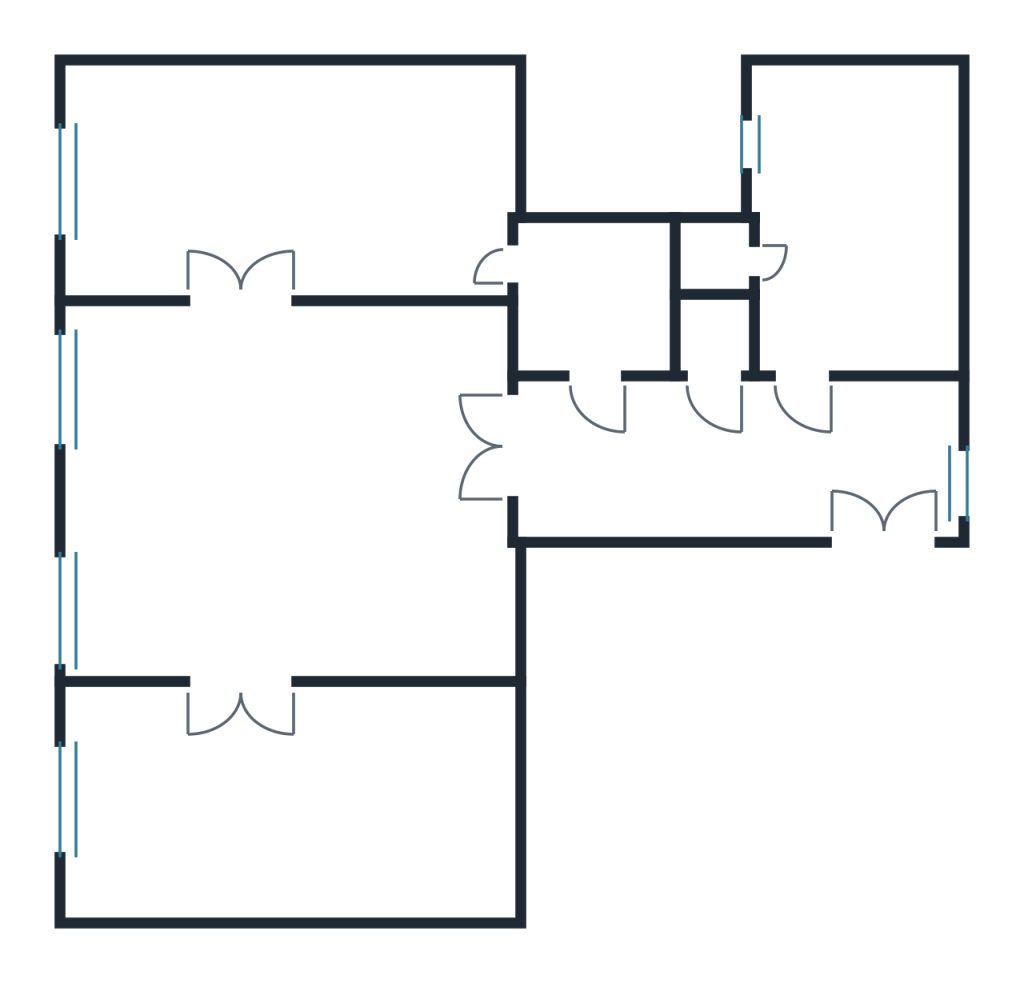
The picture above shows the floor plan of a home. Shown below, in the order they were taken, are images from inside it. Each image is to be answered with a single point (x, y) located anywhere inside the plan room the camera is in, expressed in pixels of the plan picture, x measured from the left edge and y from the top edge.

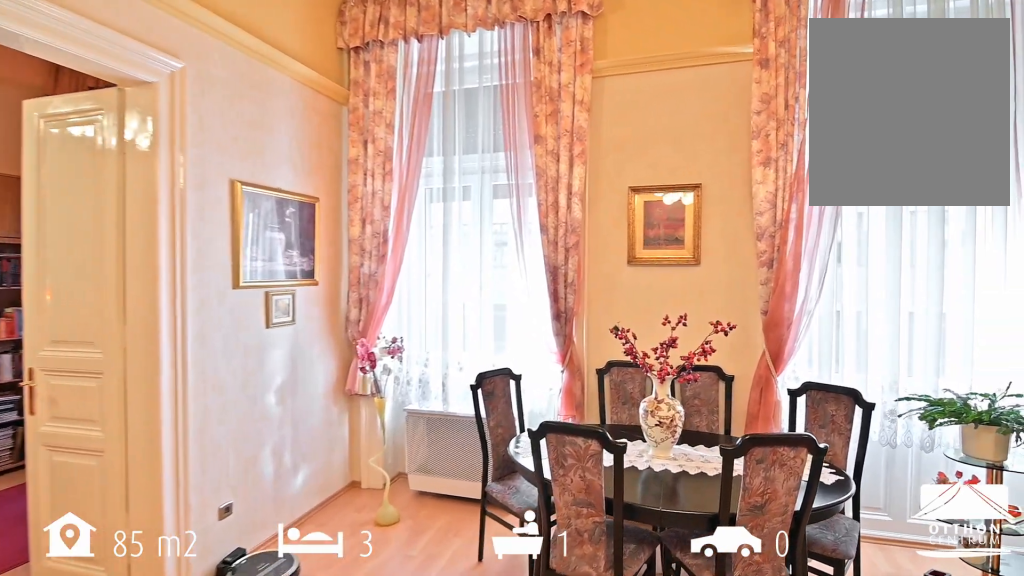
(296, 518)
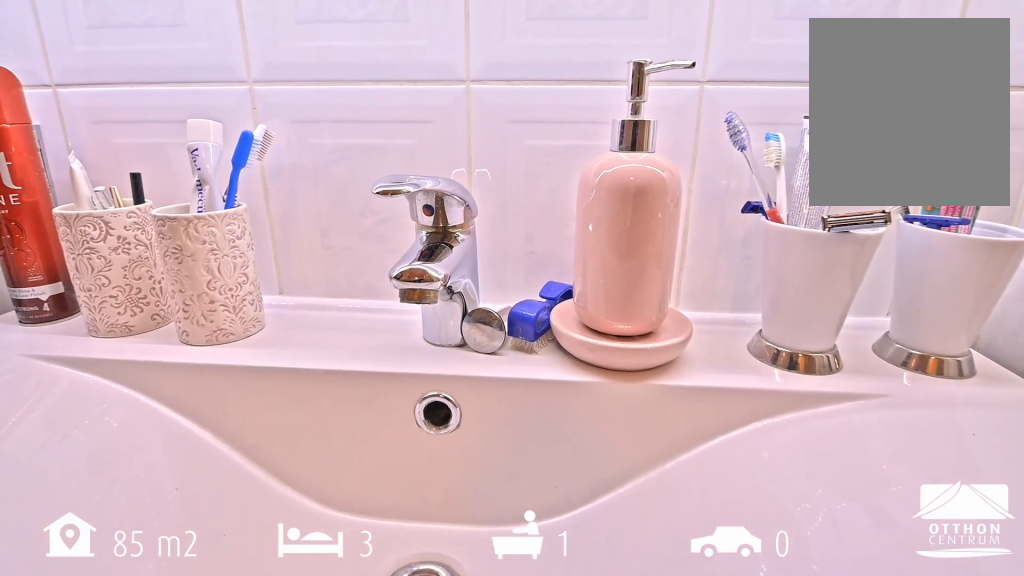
(605, 305)
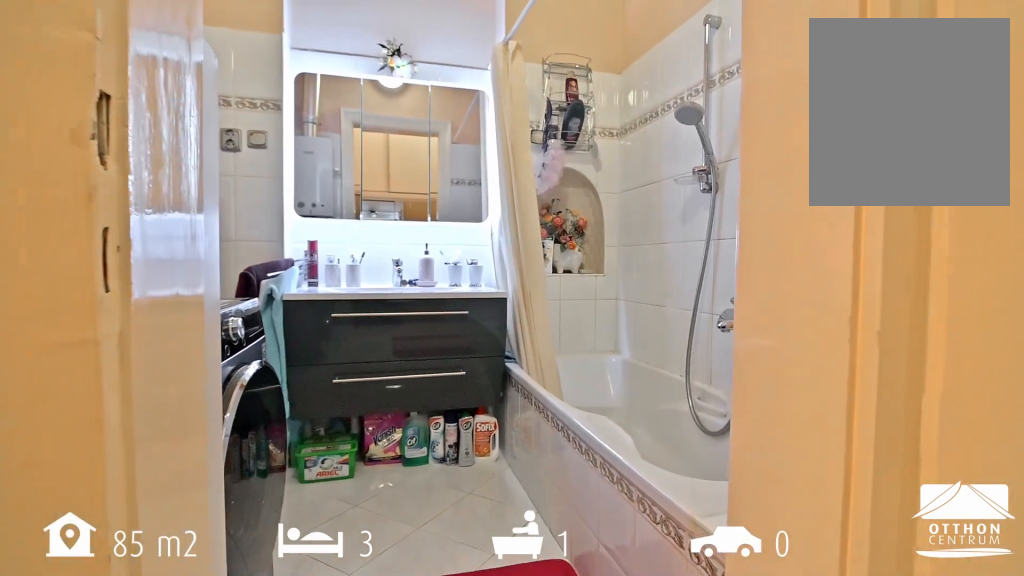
(605, 305)
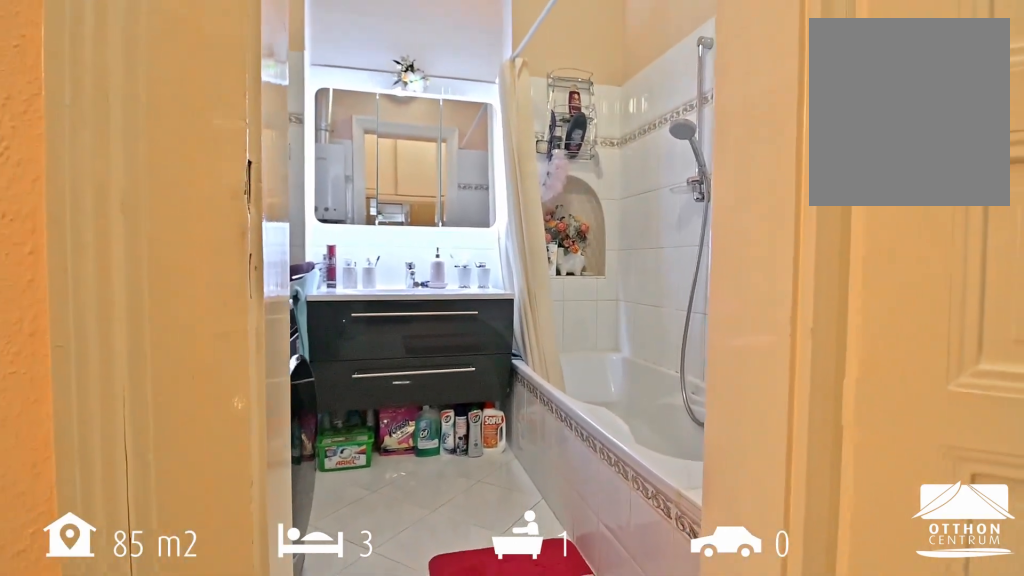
(545, 335)
